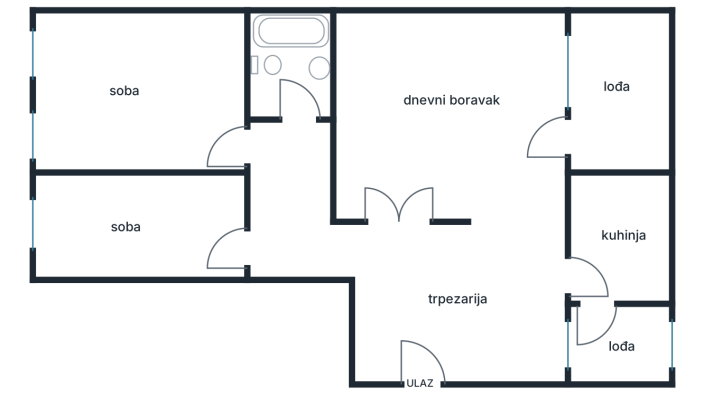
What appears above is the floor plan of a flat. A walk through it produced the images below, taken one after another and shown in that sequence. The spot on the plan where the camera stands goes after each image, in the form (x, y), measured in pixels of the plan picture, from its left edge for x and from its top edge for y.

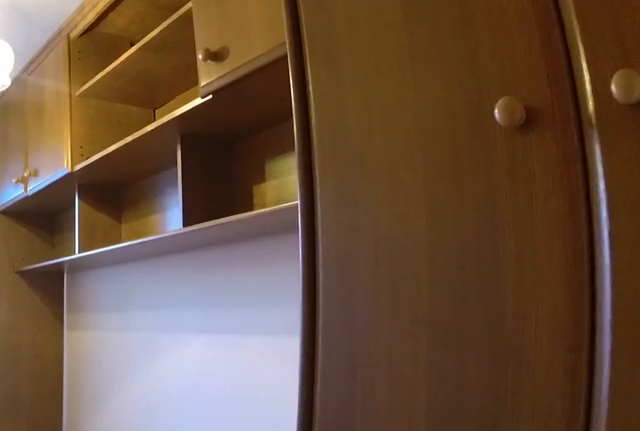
(245, 252)
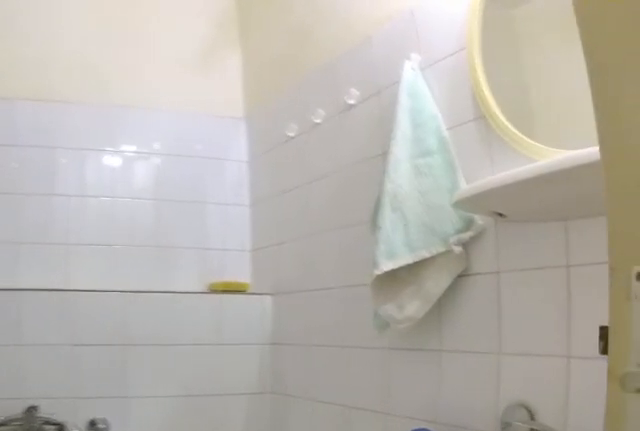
(288, 99)
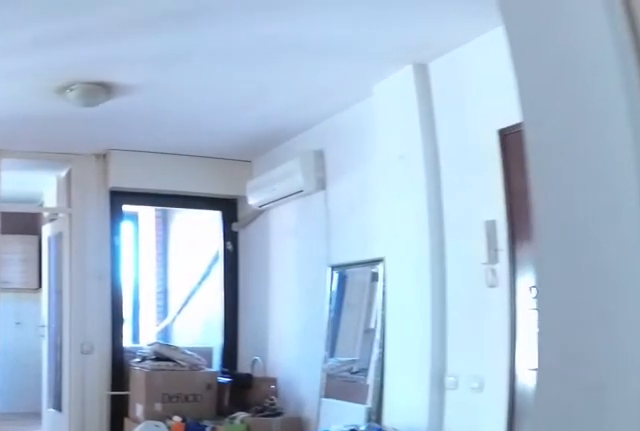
(305, 249)
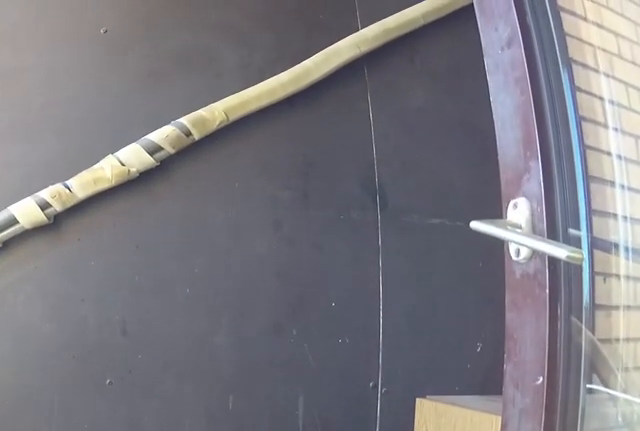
(586, 303)
